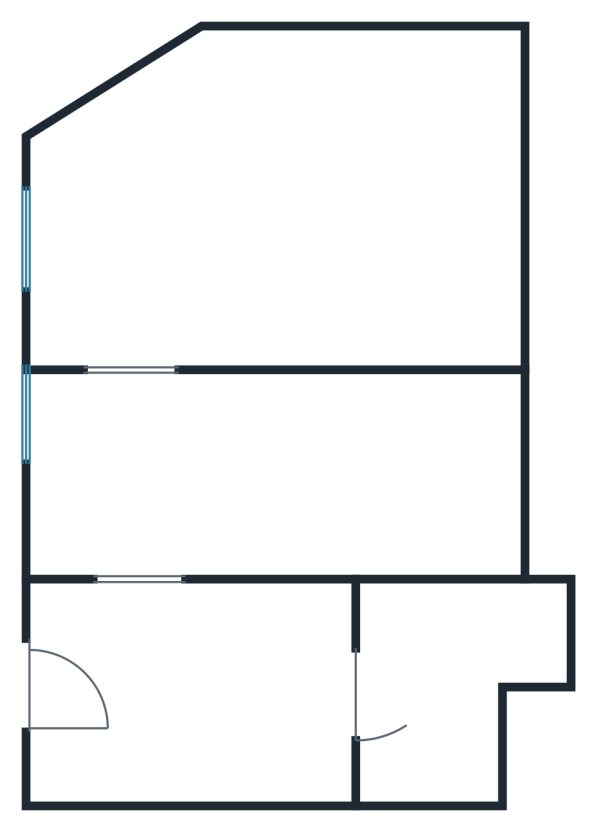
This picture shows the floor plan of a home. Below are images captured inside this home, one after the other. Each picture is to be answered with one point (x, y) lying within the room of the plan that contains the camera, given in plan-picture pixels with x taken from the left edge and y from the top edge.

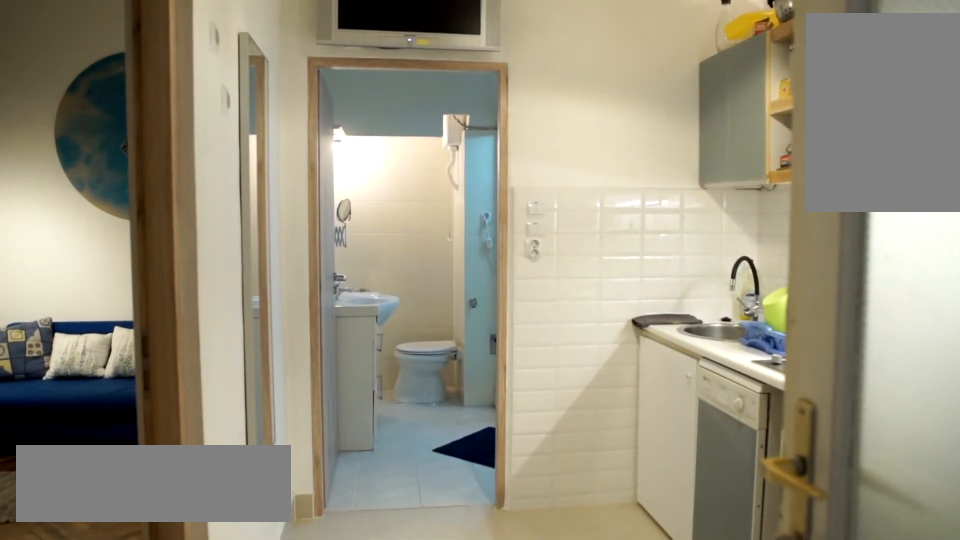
(170, 684)
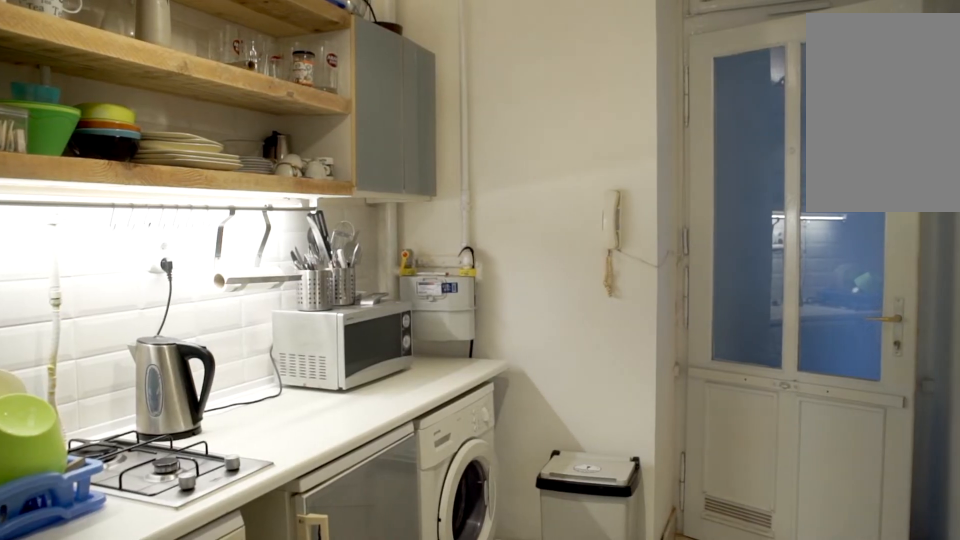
(170, 684)
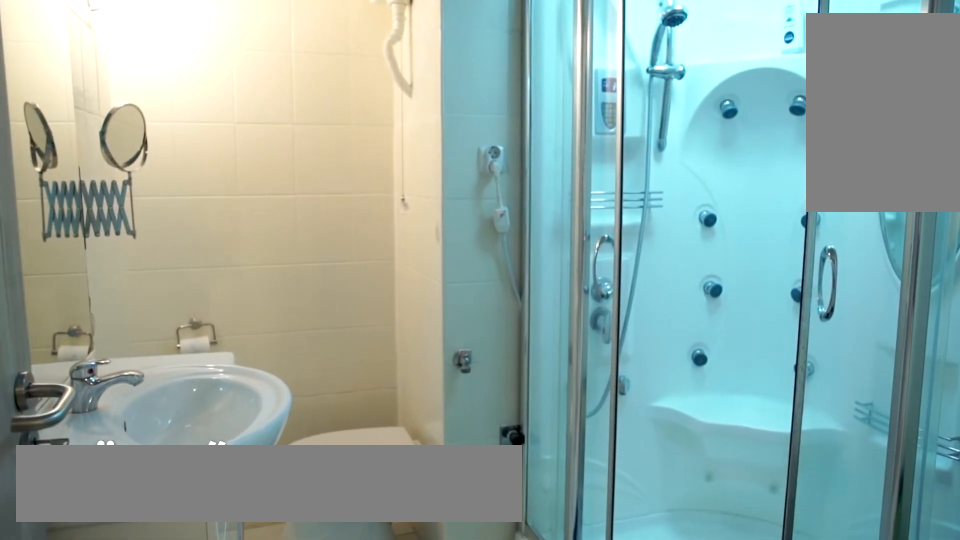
(439, 693)
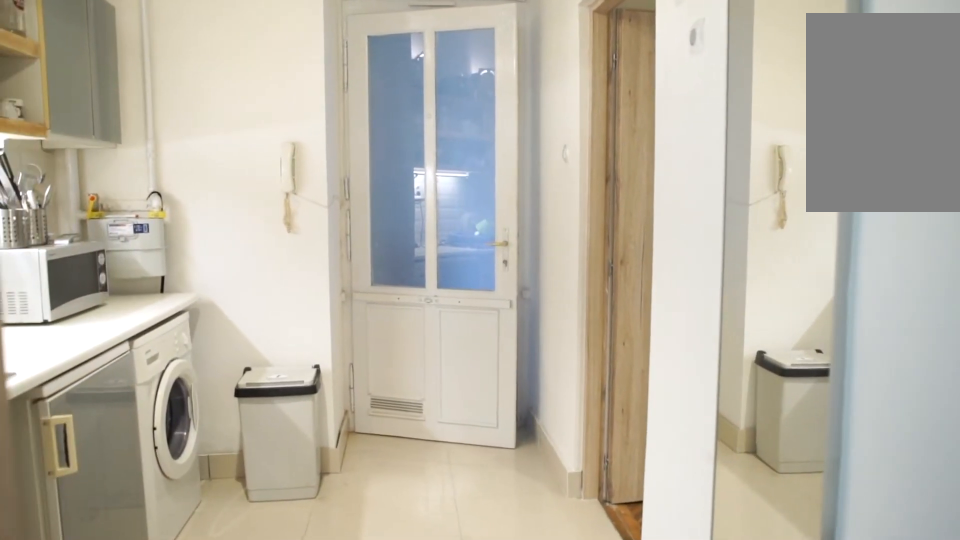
(219, 689)
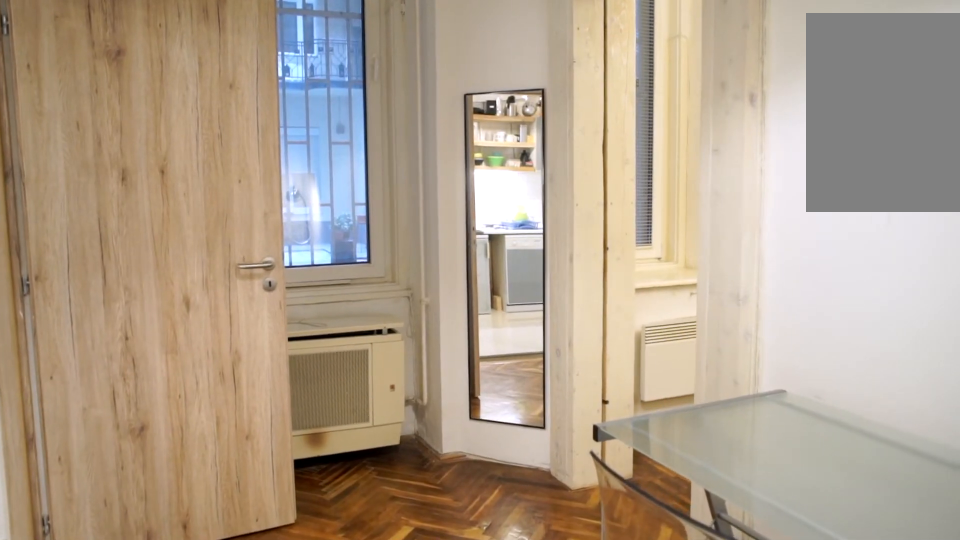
(268, 475)
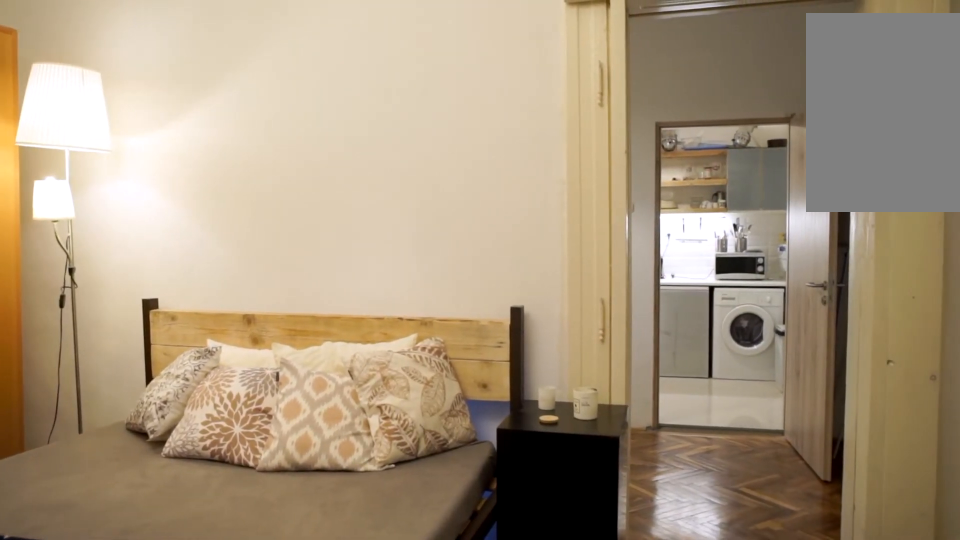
(242, 217)
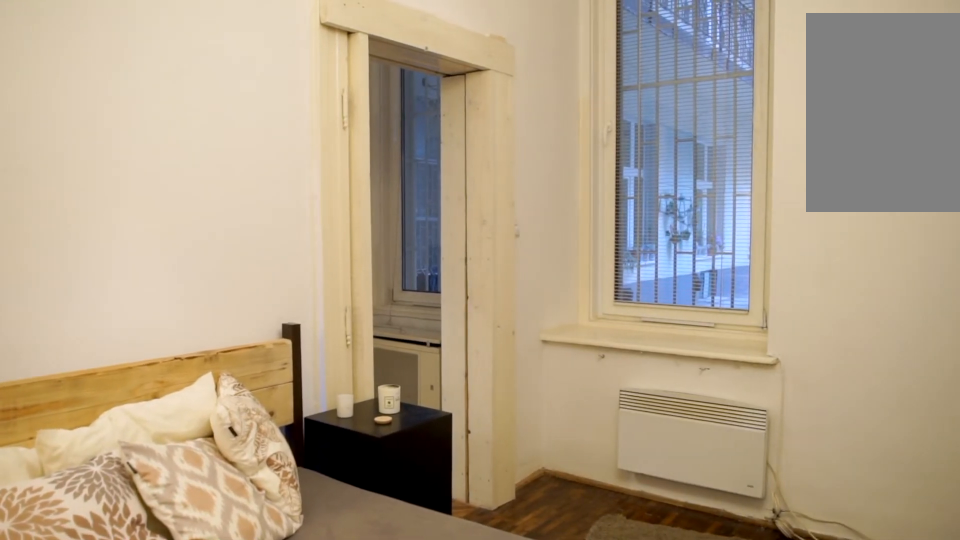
(242, 216)
